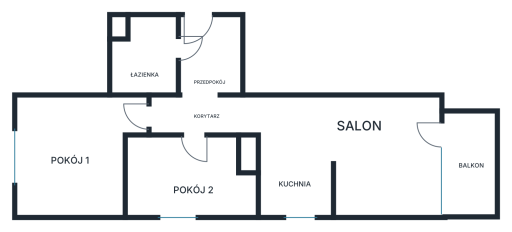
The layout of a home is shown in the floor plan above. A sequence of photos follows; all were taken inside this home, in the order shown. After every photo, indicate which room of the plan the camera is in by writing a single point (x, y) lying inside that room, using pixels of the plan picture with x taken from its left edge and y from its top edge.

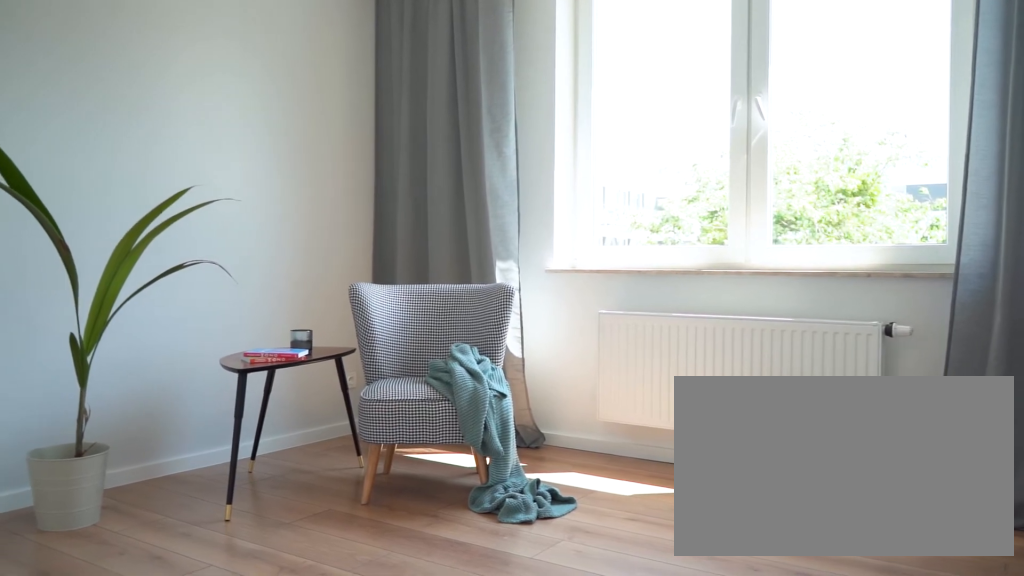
(78, 157)
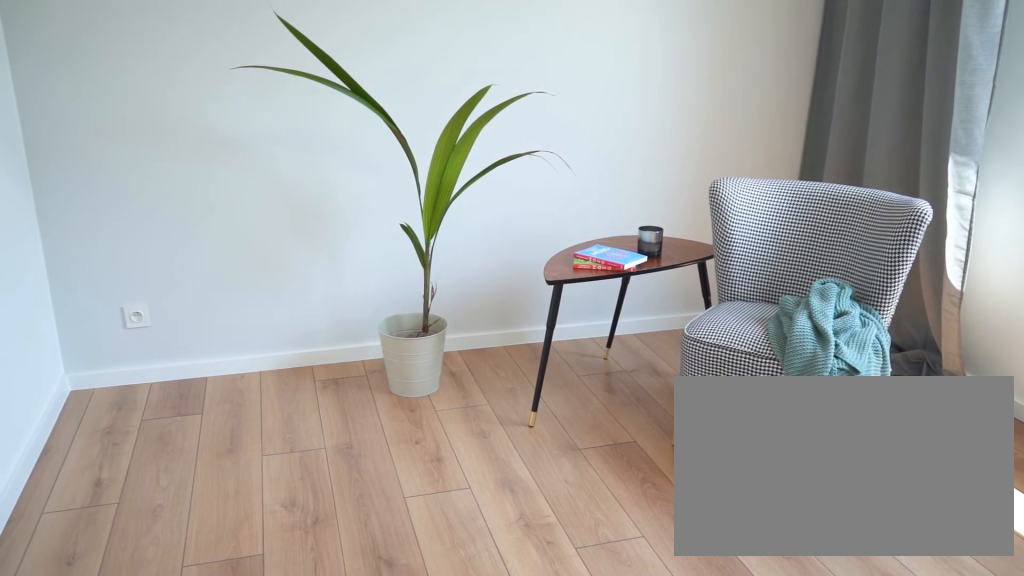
(78, 157)
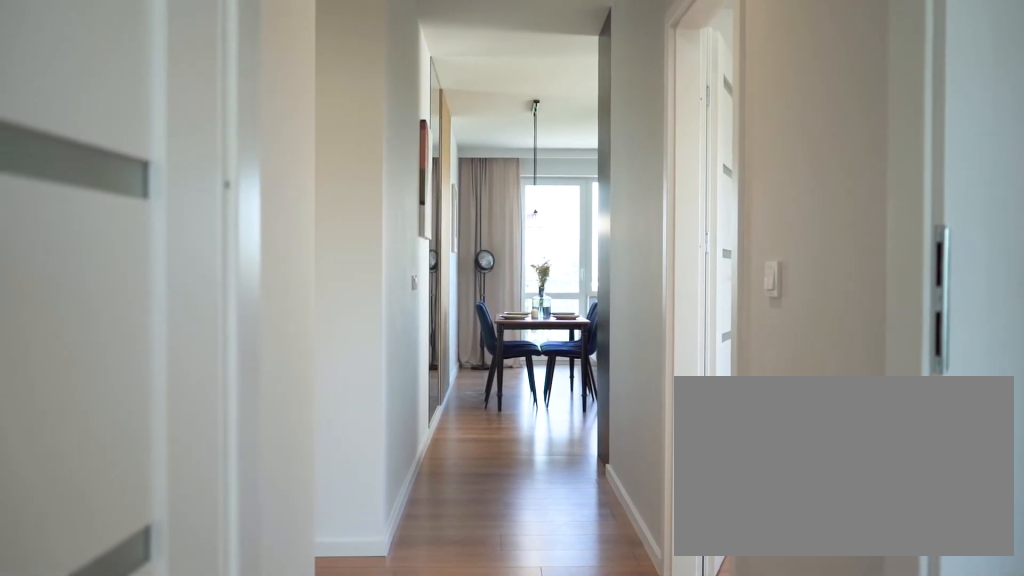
(204, 115)
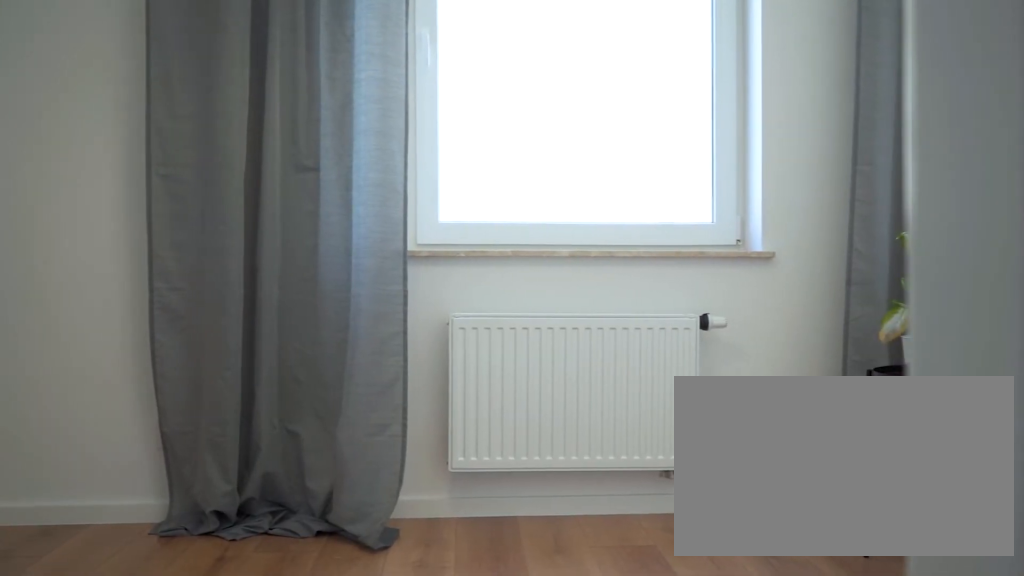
(210, 184)
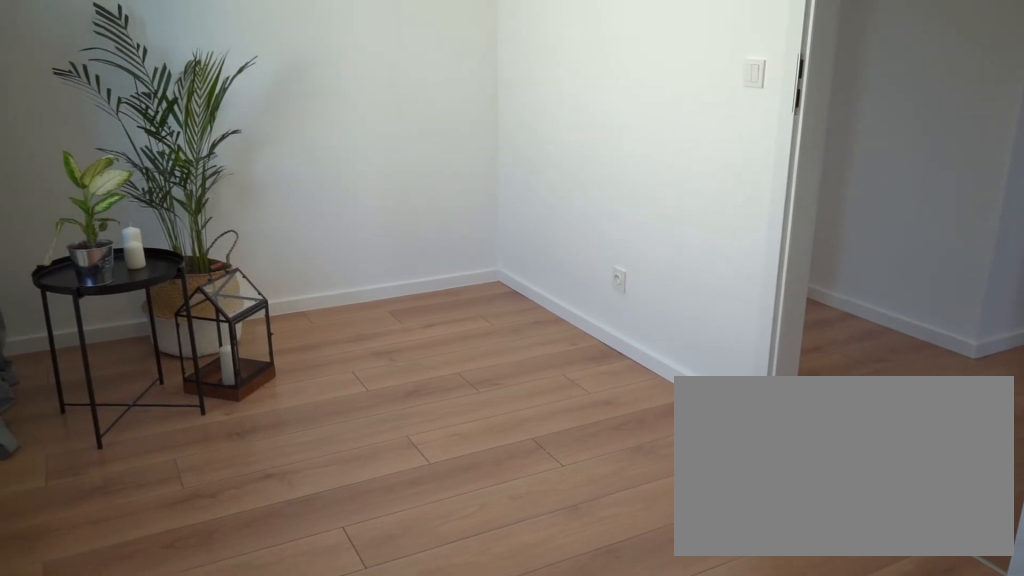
(190, 177)
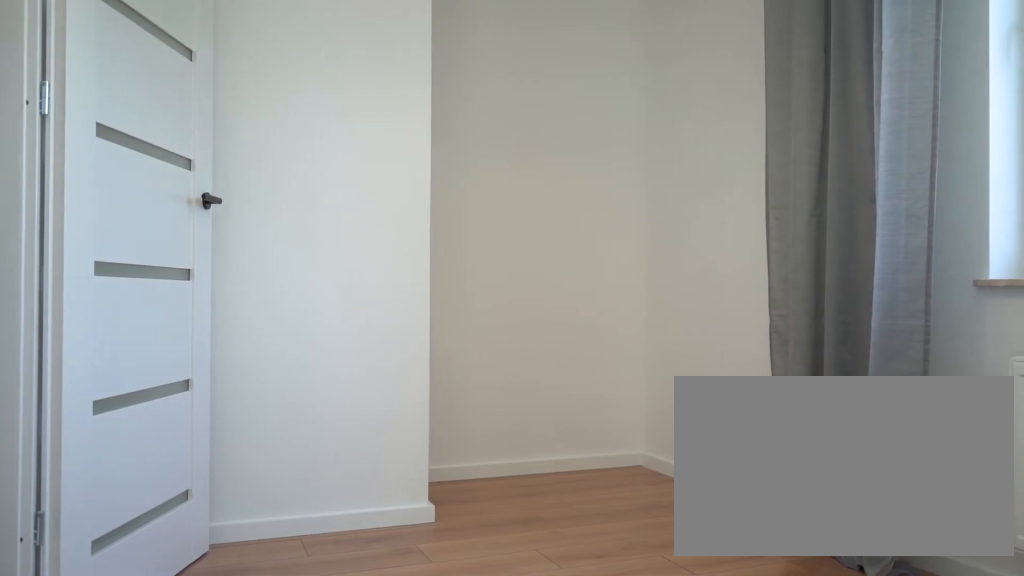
(196, 178)
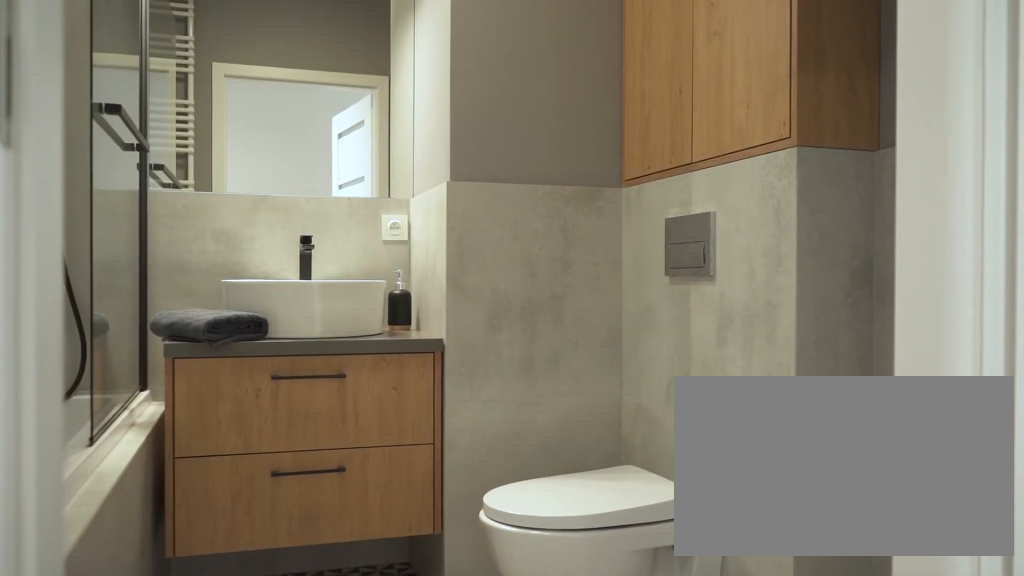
(169, 55)
